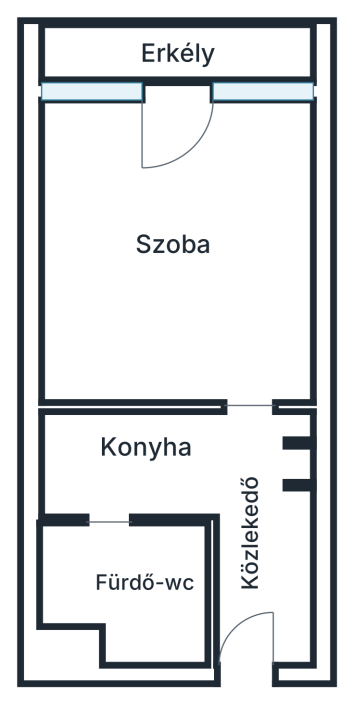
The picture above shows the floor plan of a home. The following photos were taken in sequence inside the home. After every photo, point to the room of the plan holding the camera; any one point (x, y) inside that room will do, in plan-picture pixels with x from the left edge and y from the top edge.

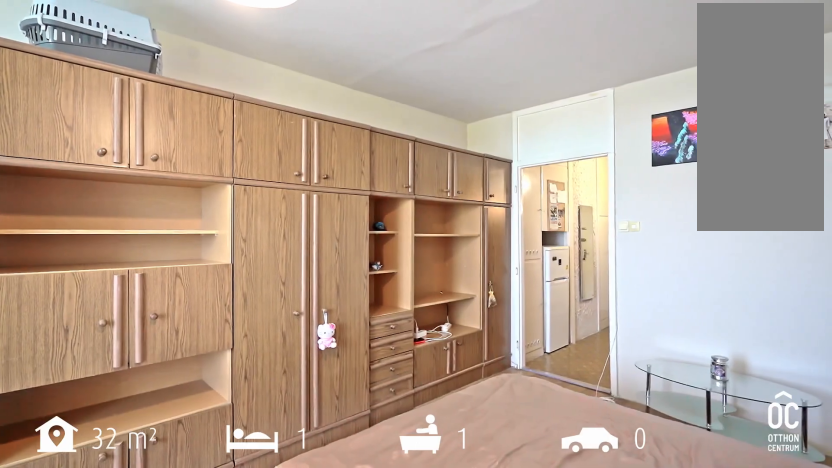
(183, 240)
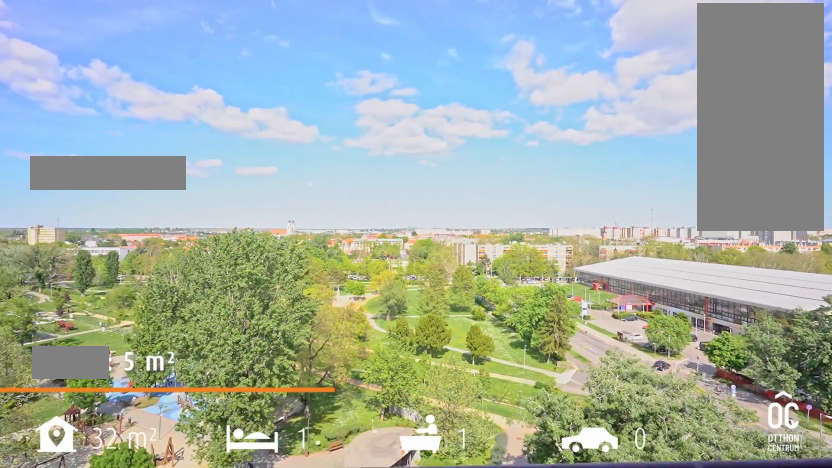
(179, 55)
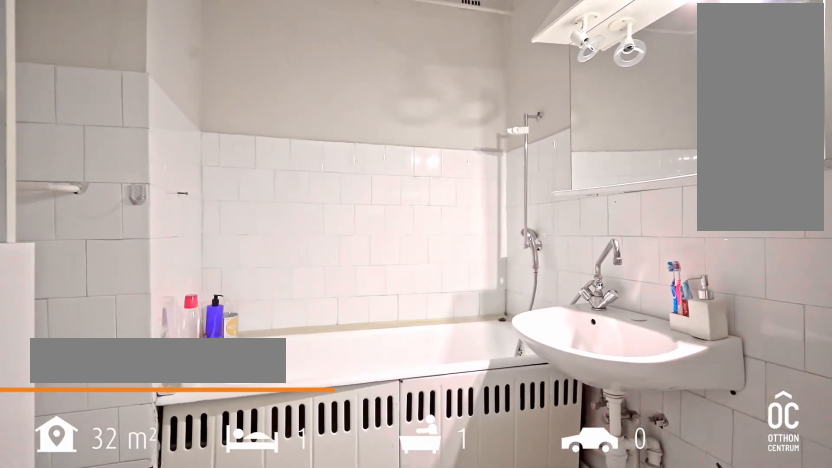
(129, 598)
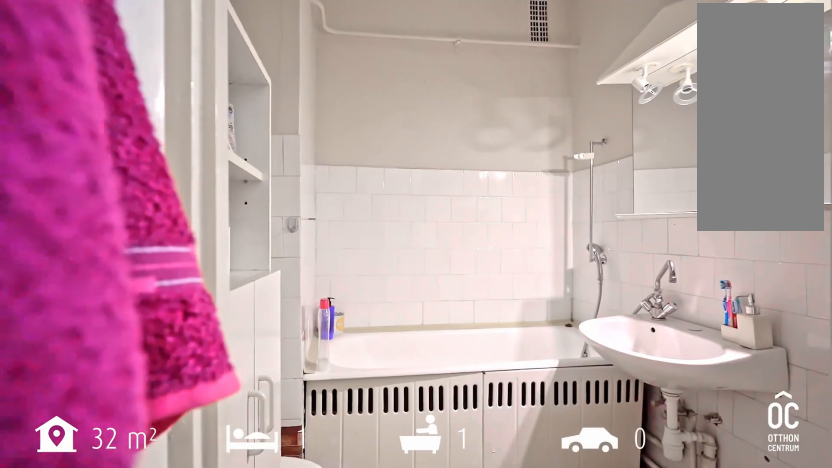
(128, 597)
